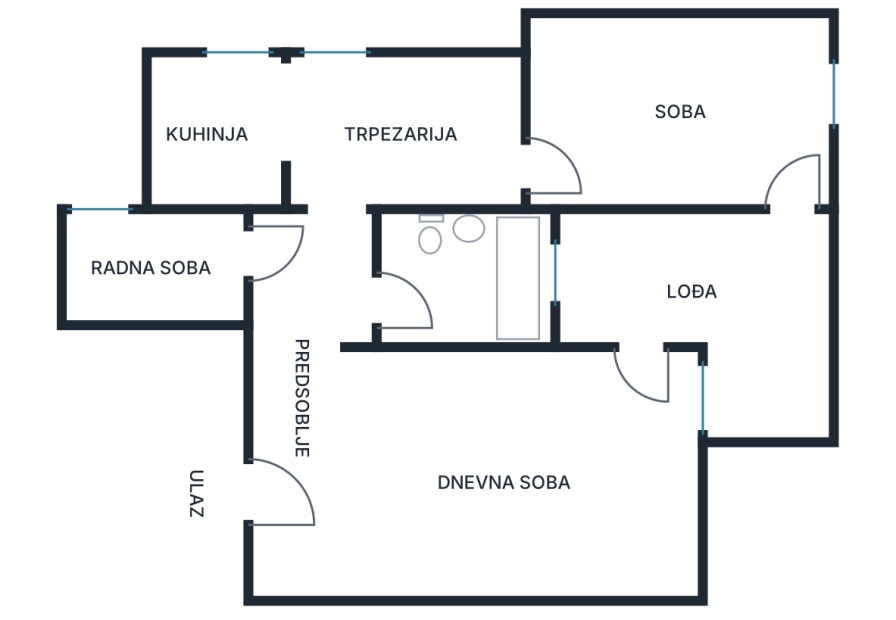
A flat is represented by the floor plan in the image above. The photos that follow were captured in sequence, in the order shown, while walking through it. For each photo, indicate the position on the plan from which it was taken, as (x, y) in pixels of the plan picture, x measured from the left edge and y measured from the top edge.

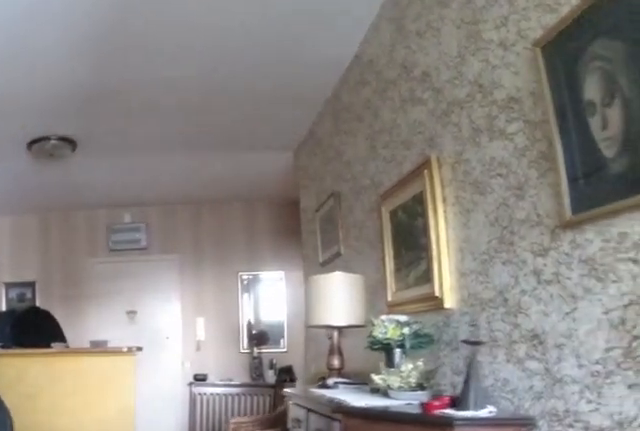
(655, 451)
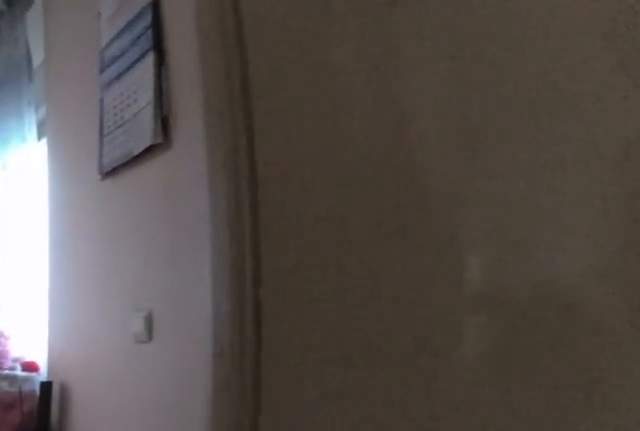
(302, 282)
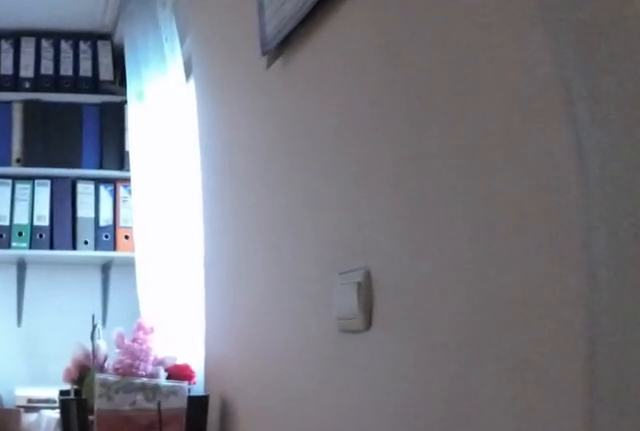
(254, 255)
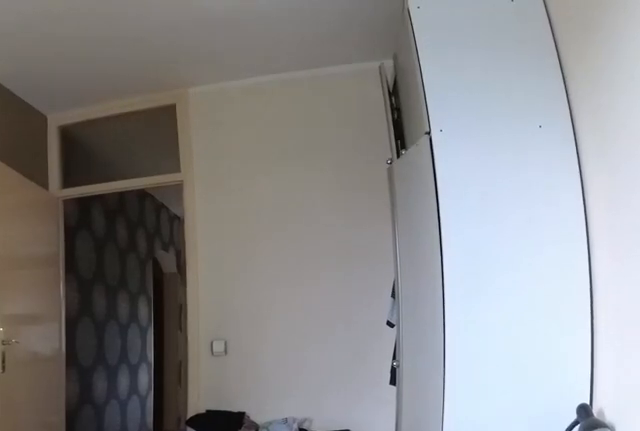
(806, 72)
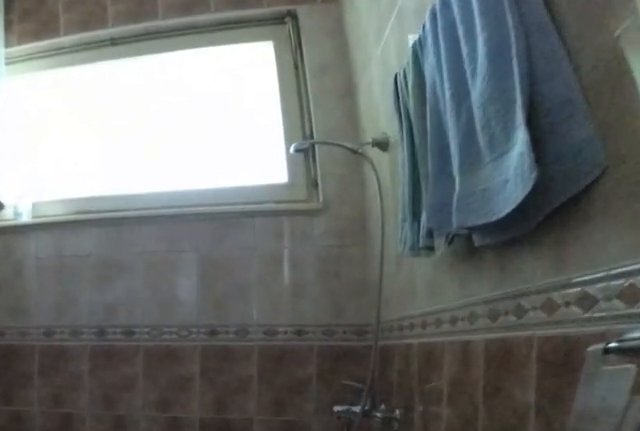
(430, 313)
